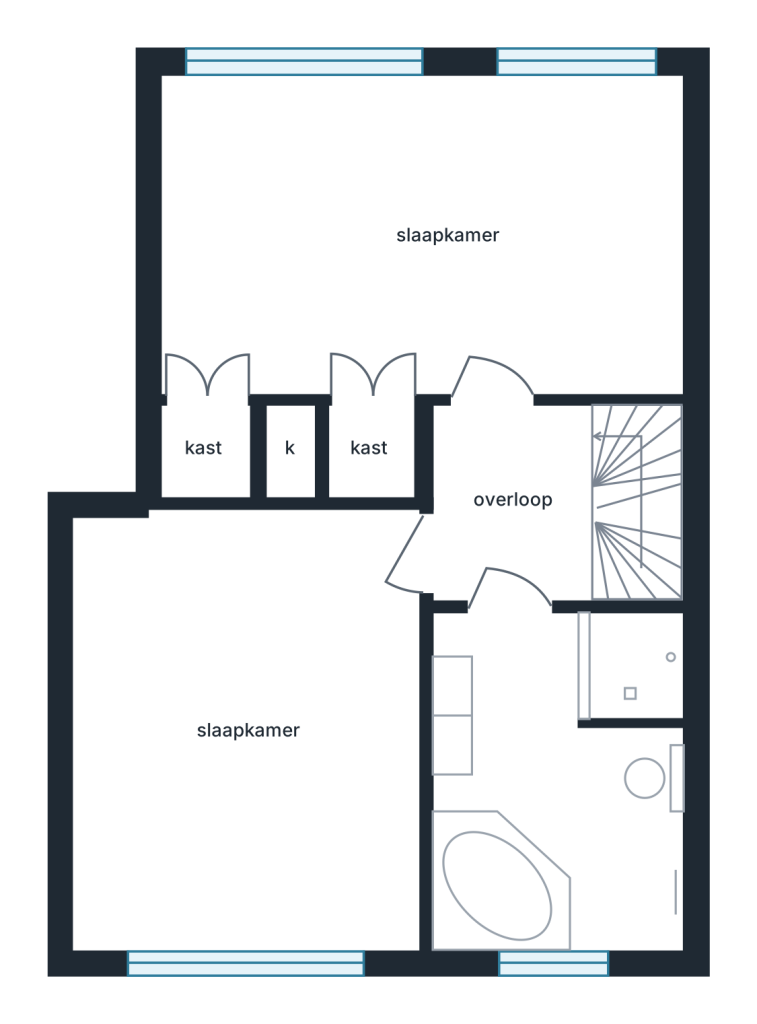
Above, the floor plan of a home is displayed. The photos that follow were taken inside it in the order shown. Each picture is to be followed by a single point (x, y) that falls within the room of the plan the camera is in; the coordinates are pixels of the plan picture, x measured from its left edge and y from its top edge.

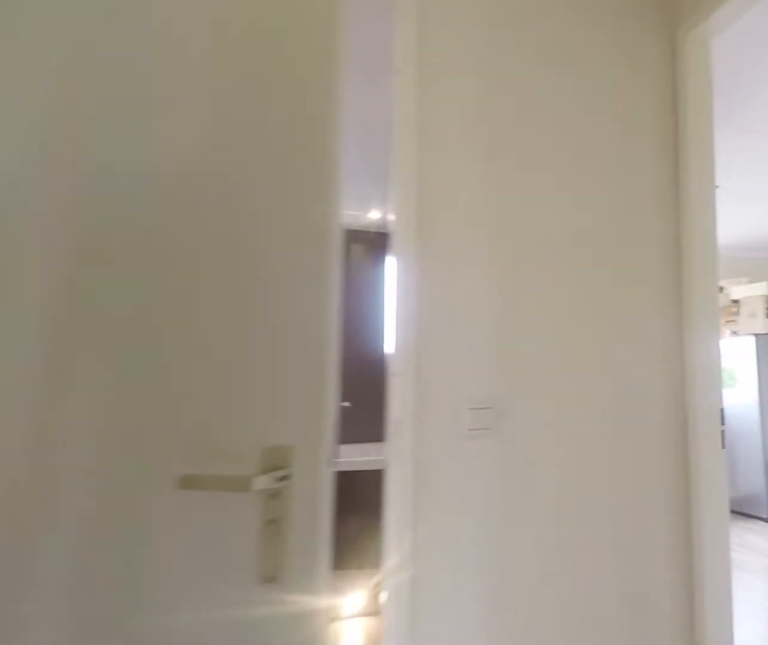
(513, 506)
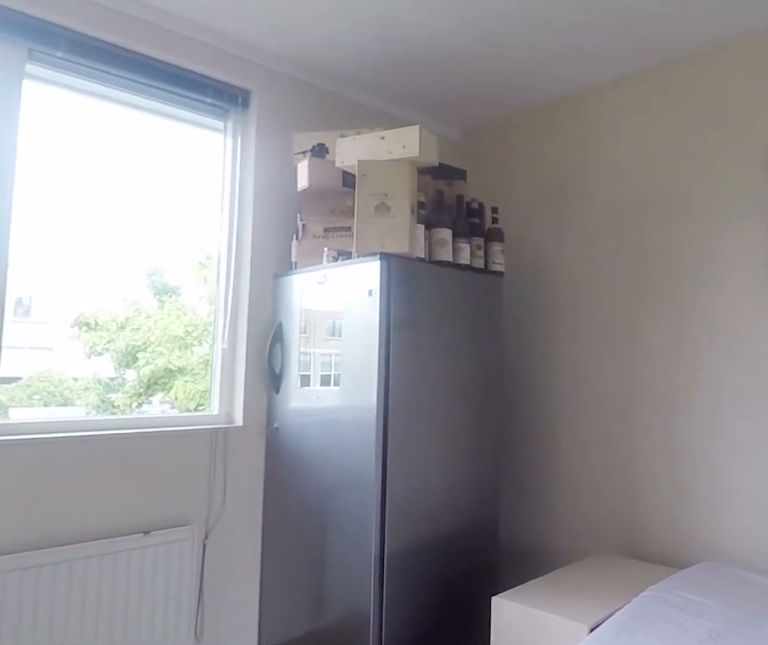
(247, 734)
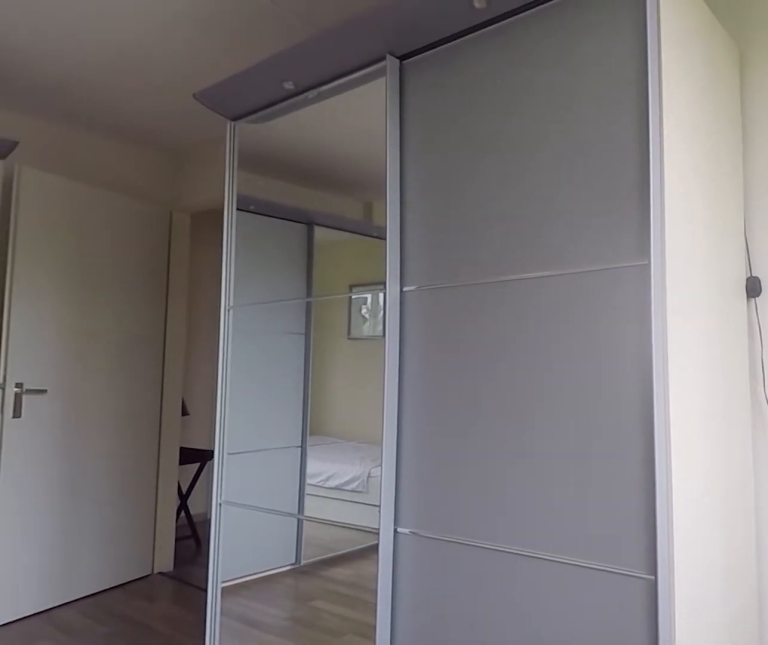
(247, 734)
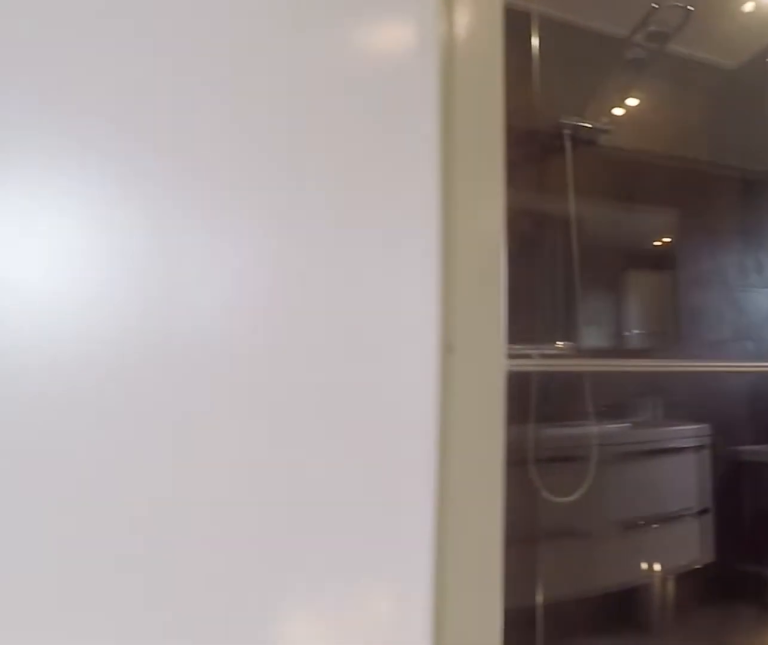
(513, 506)
